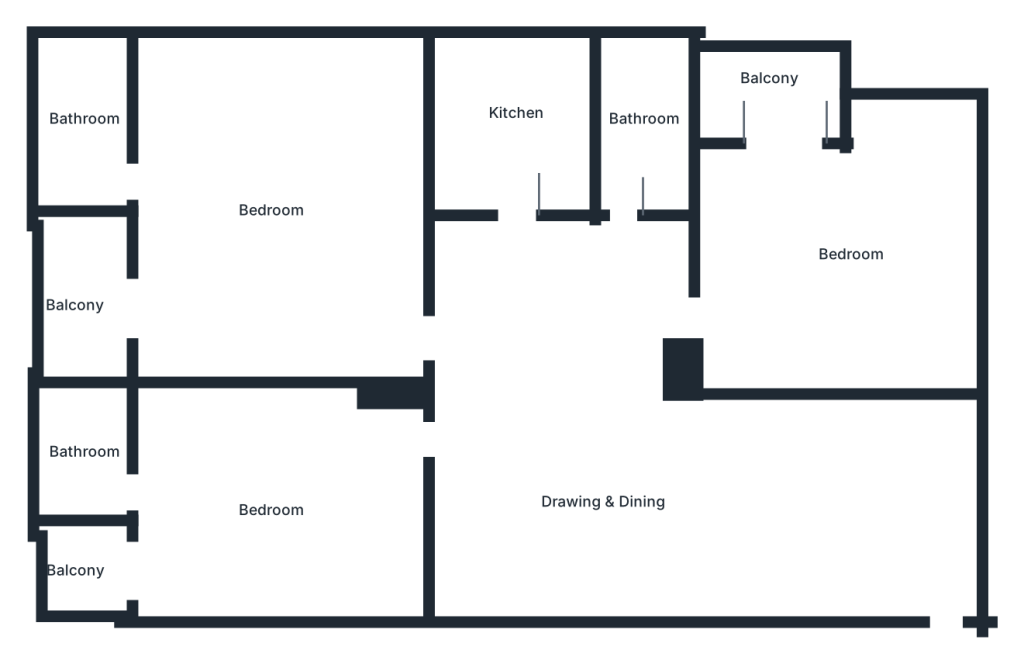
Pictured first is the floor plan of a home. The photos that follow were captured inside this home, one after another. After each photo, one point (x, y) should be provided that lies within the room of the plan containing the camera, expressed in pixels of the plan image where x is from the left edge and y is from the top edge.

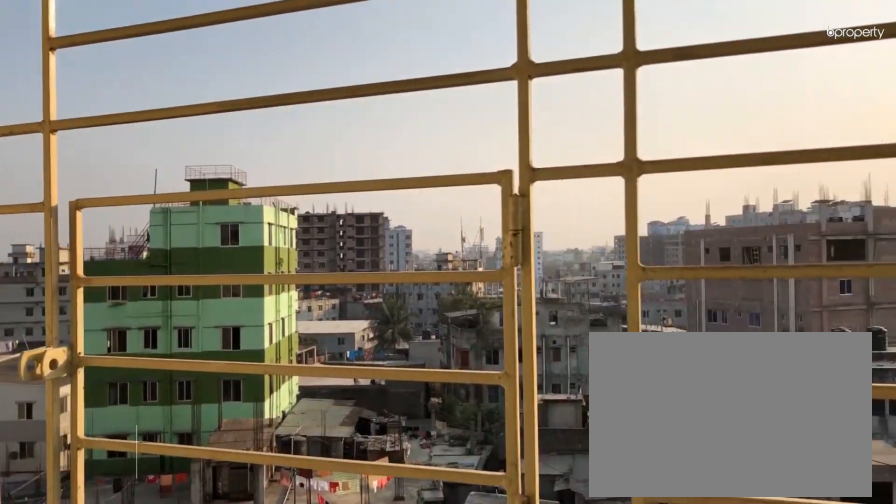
(87, 303)
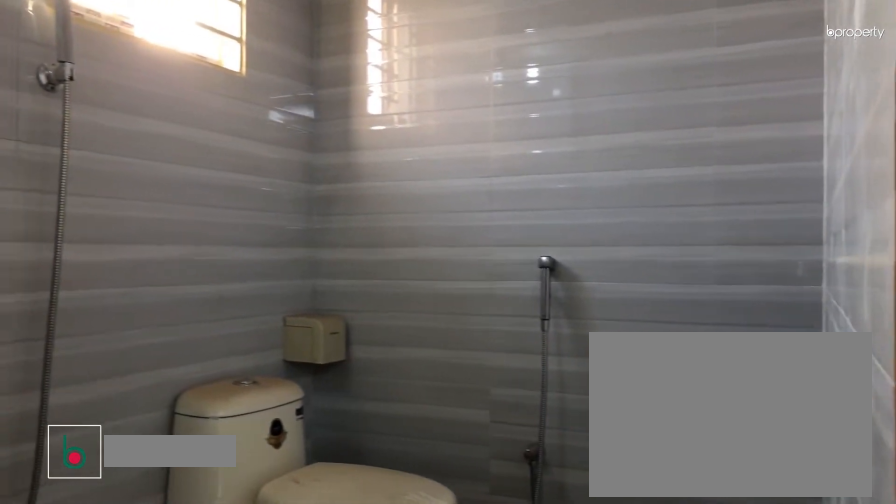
(81, 122)
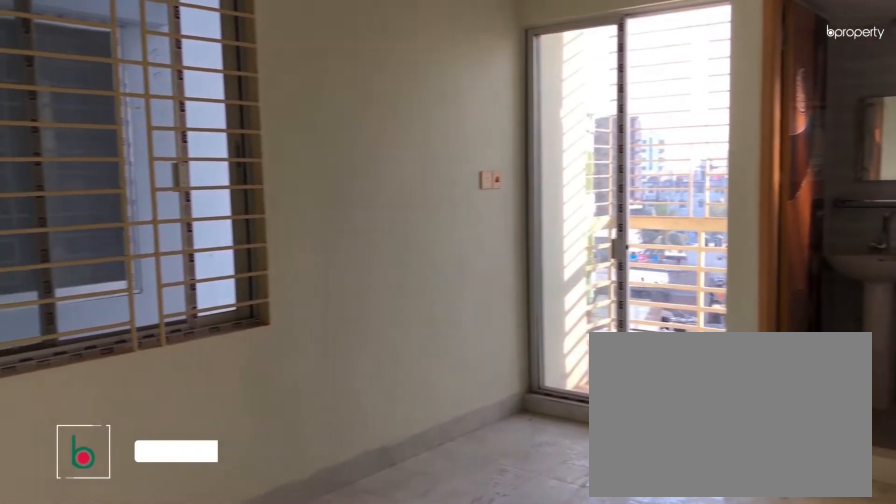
(267, 510)
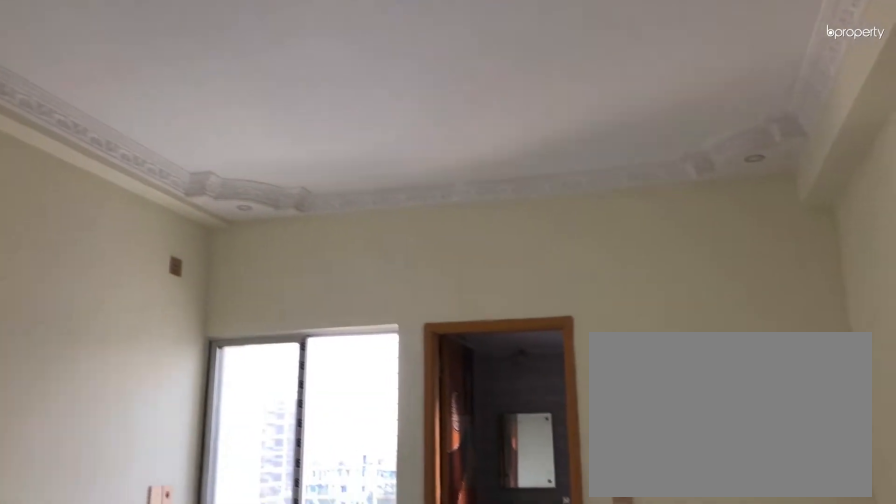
(267, 511)
